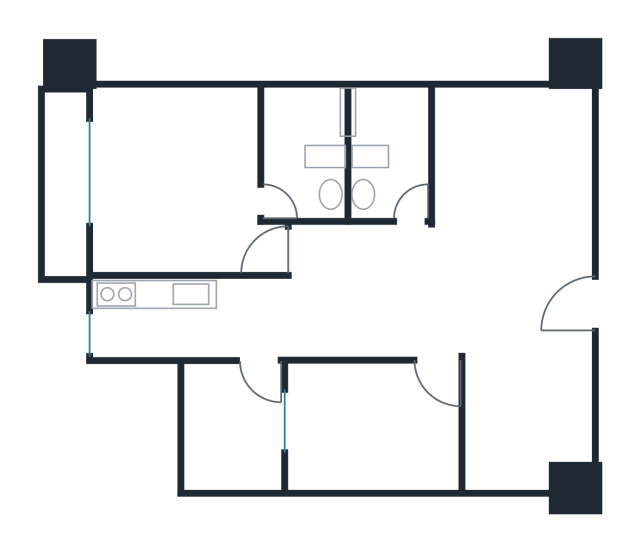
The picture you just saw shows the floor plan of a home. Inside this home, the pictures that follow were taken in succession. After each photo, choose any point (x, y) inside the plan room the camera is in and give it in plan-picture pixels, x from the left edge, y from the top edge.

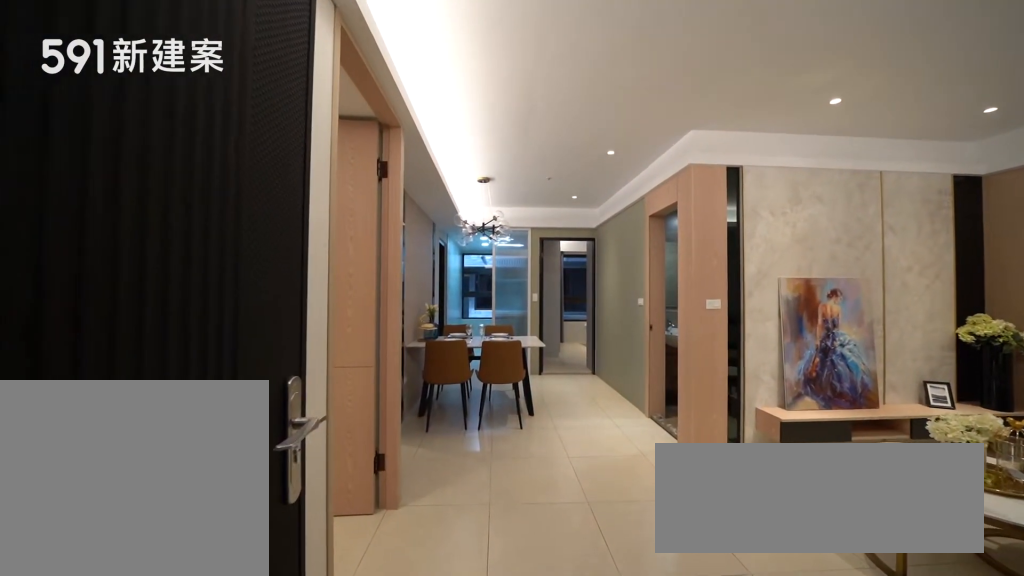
(525, 313)
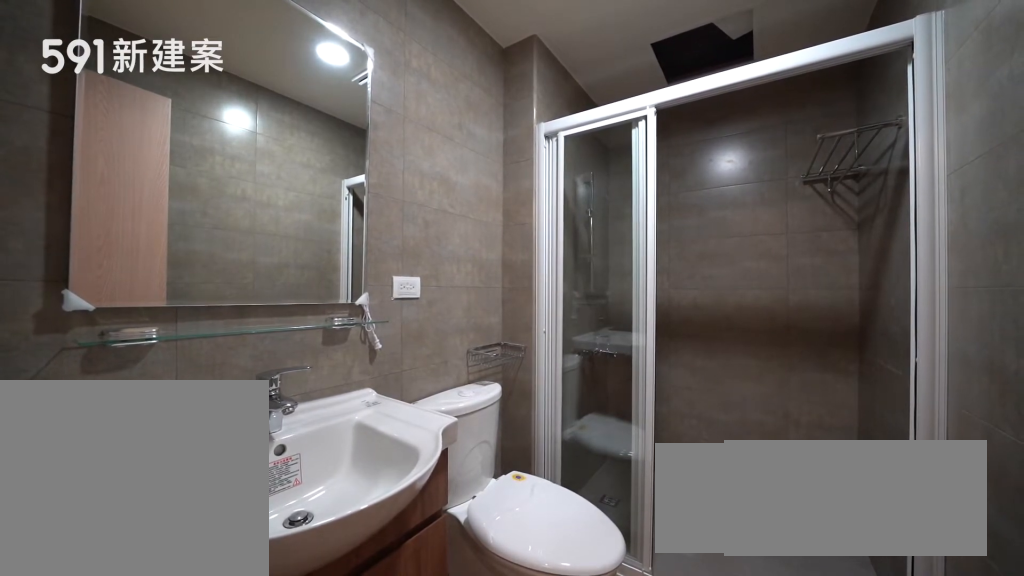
(385, 149)
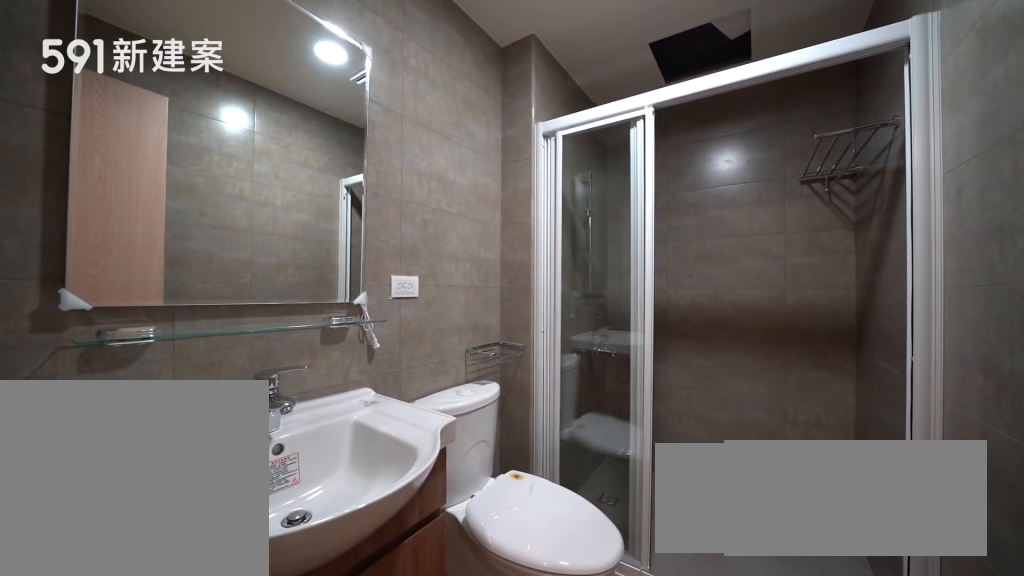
(385, 149)
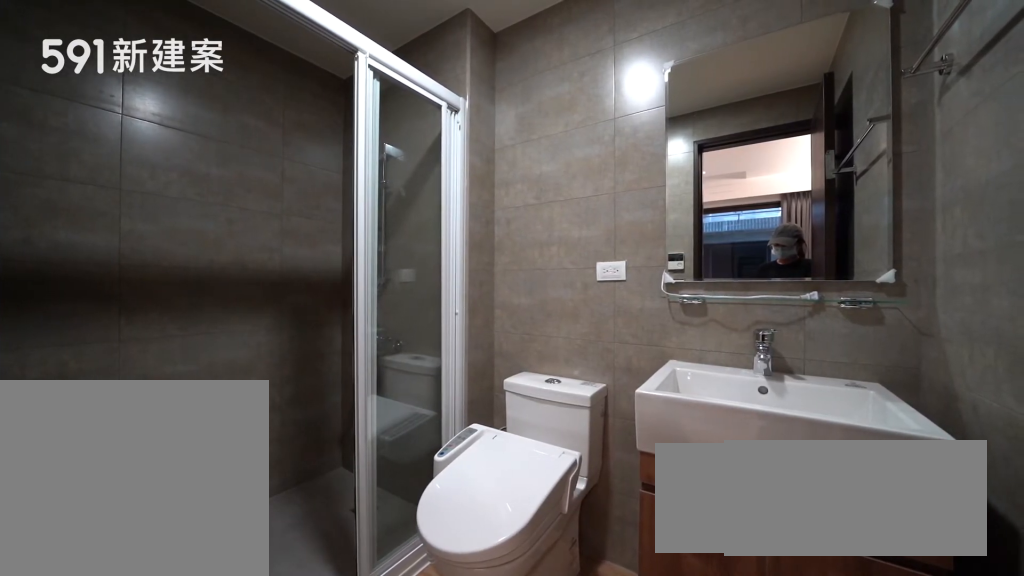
(306, 148)
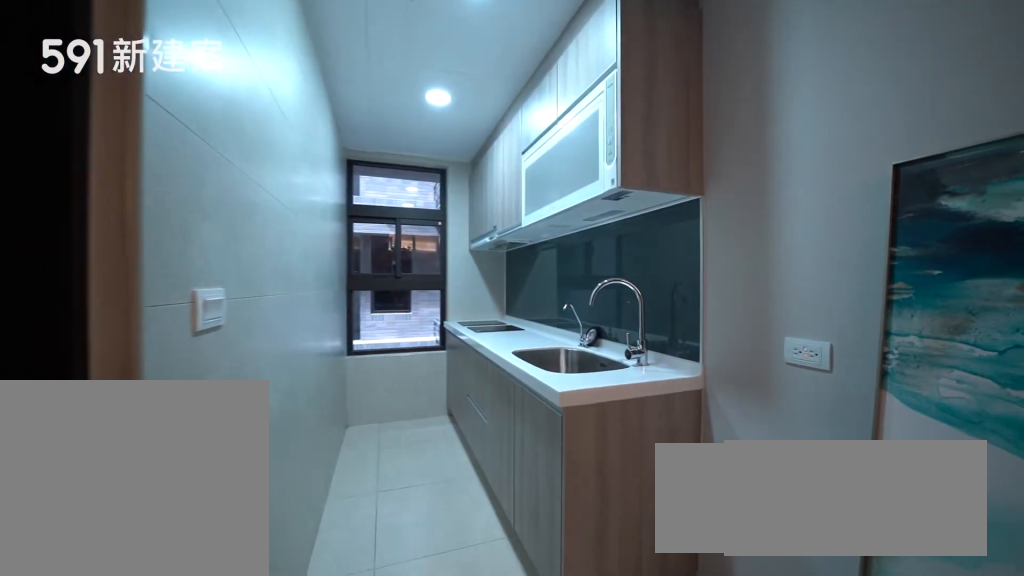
(182, 318)
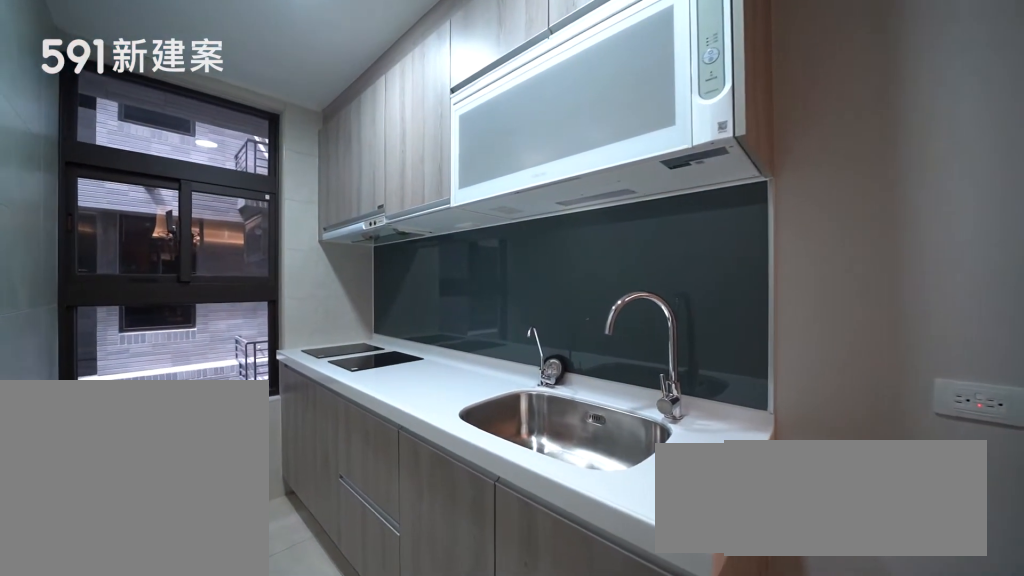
(182, 318)
